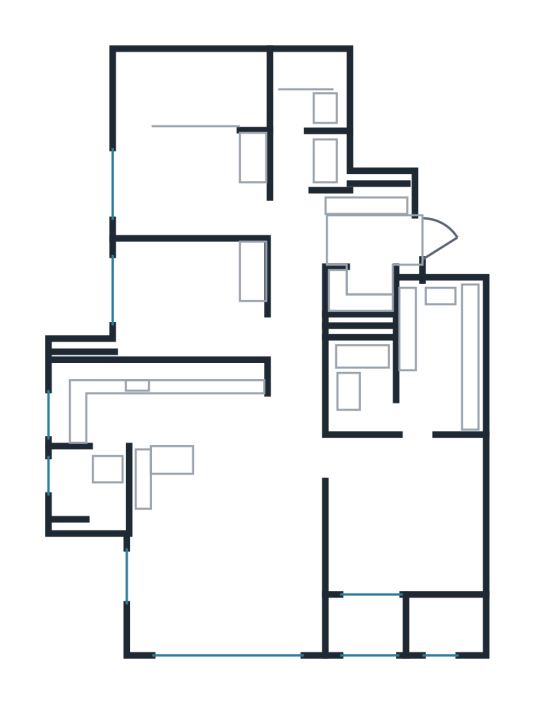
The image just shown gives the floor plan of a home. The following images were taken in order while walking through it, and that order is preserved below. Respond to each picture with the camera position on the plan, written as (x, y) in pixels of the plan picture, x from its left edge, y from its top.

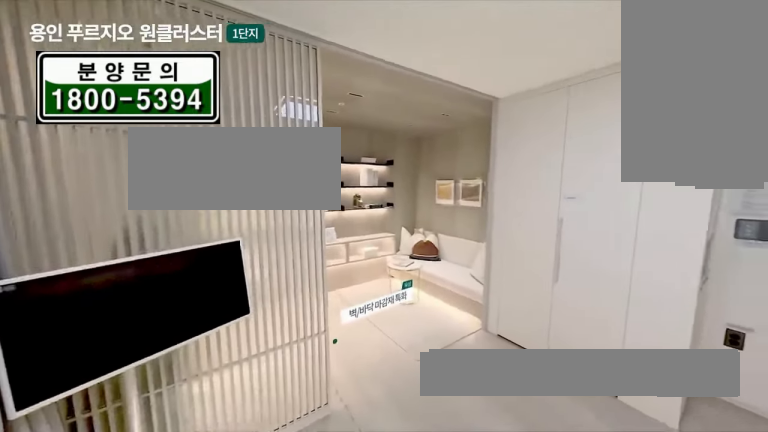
(195, 155)
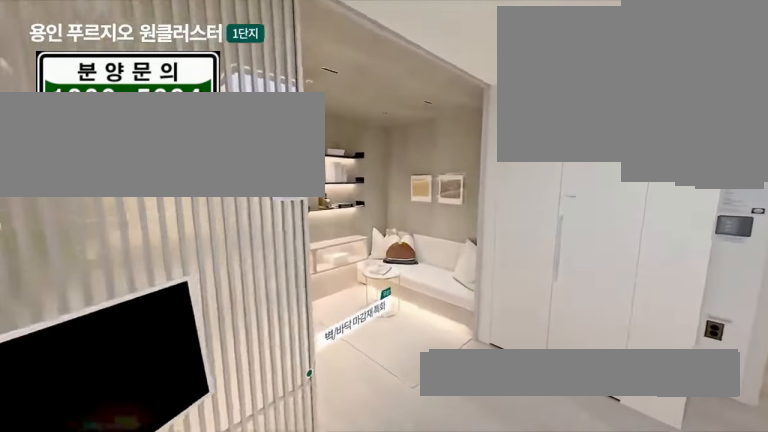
(193, 168)
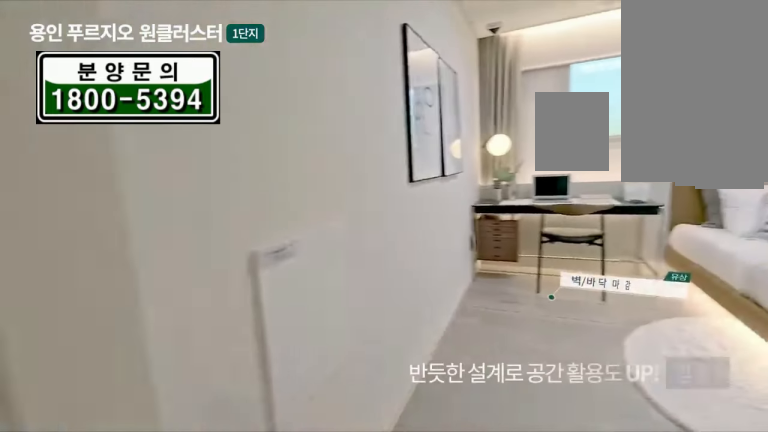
(195, 295)
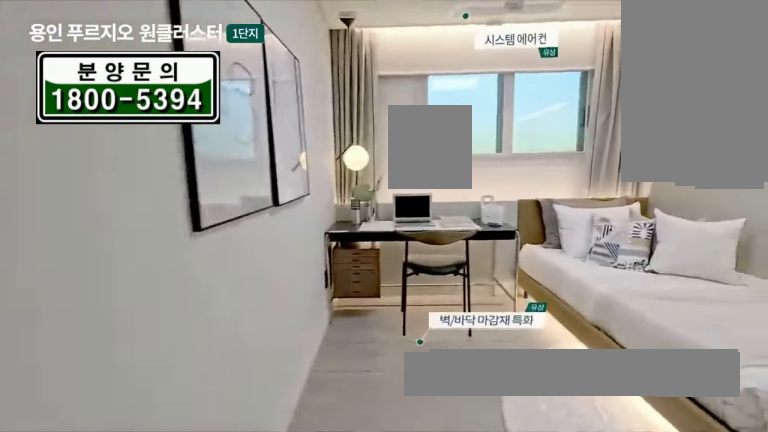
(195, 300)
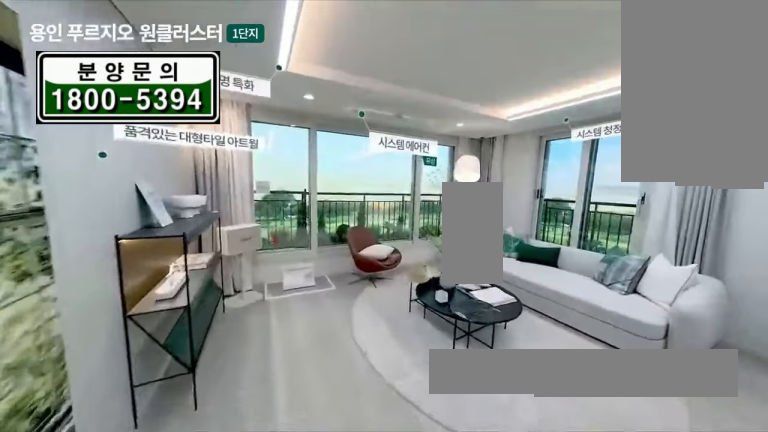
(226, 569)
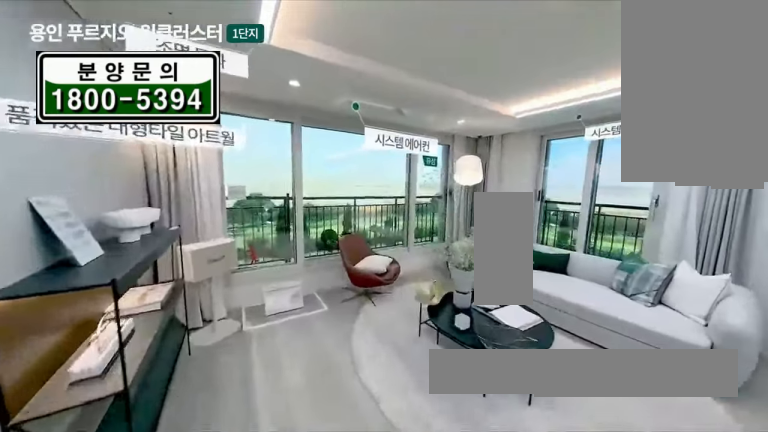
(228, 582)
